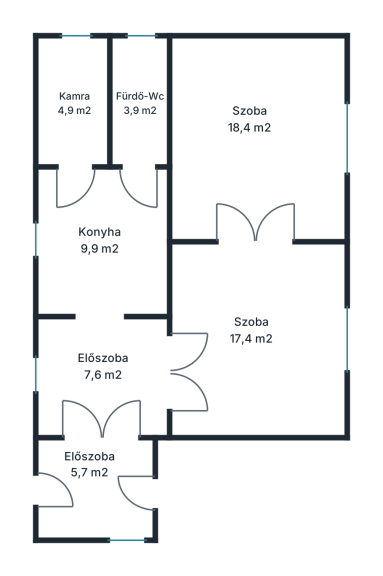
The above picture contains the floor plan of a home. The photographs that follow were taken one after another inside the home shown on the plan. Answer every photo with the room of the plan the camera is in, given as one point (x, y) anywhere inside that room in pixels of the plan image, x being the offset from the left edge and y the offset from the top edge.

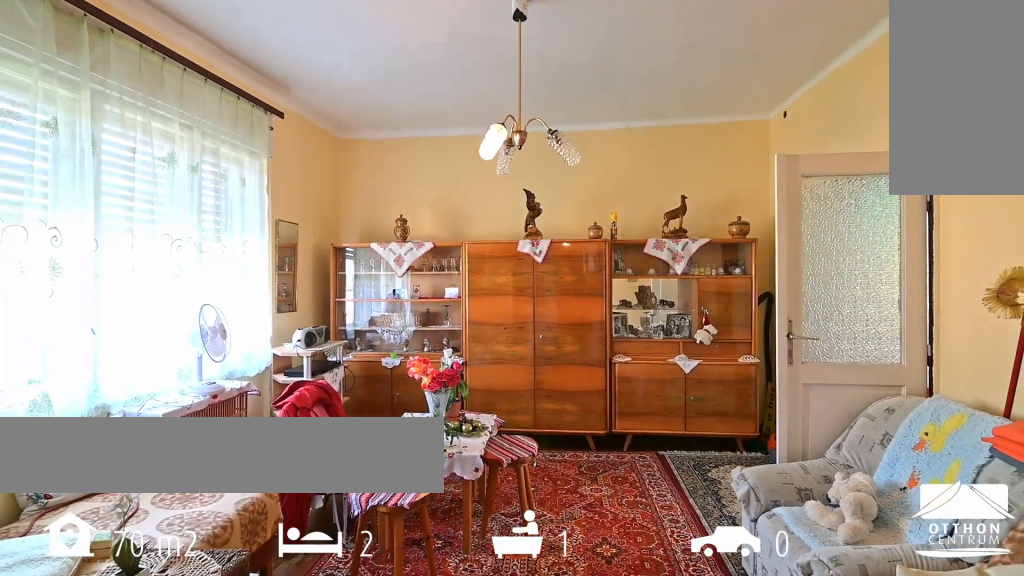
(259, 335)
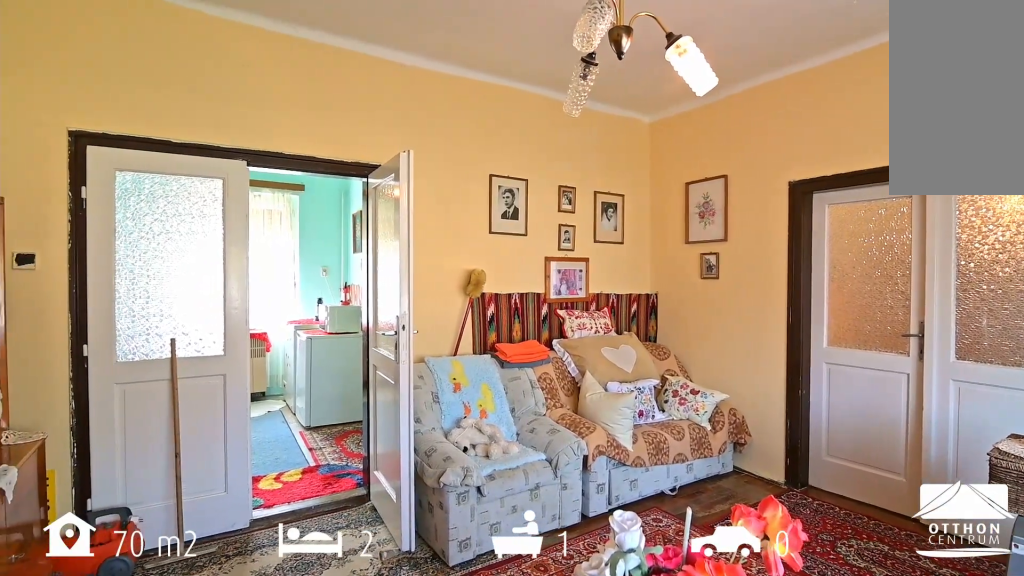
(258, 336)
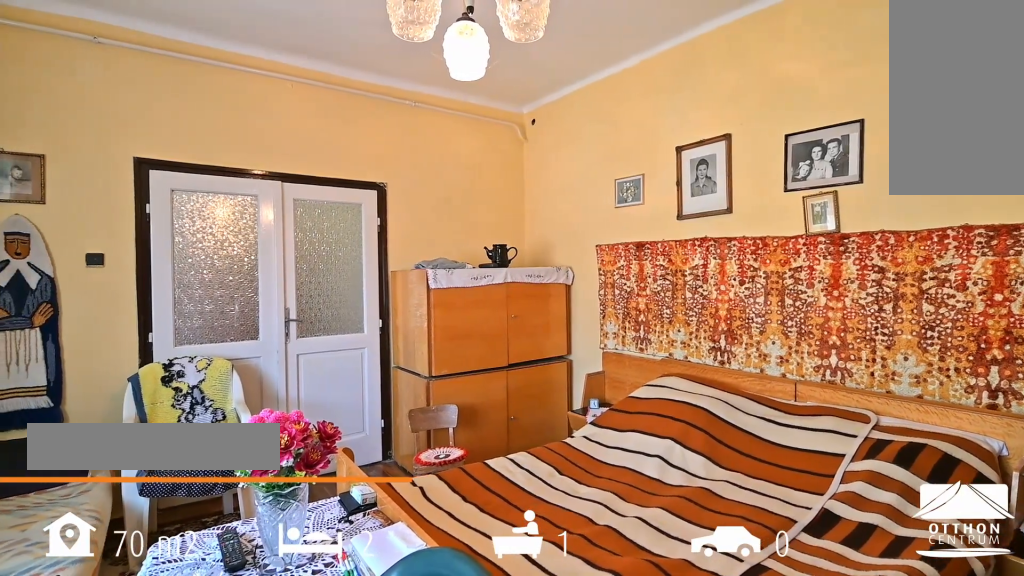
(258, 137)
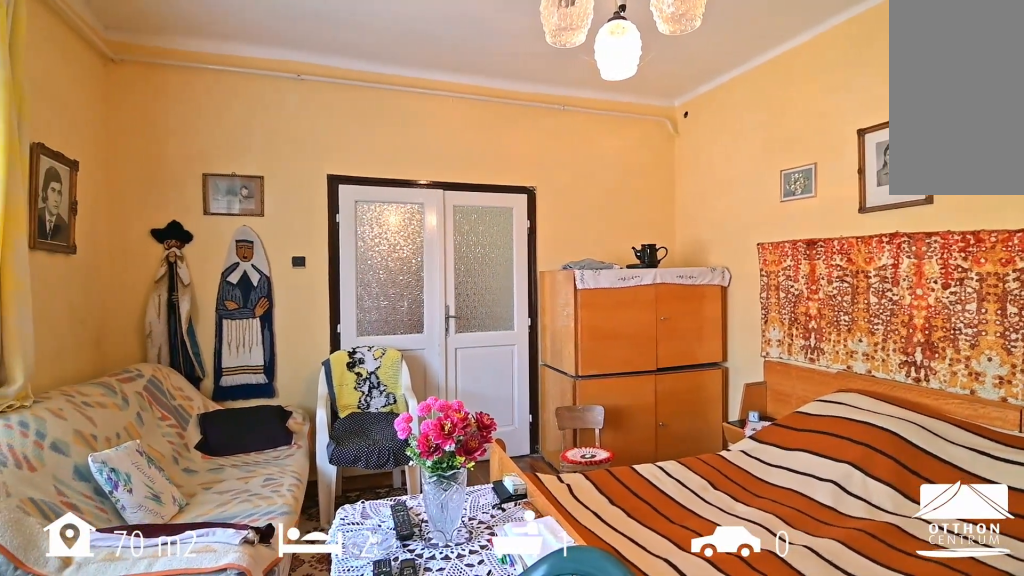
(258, 137)
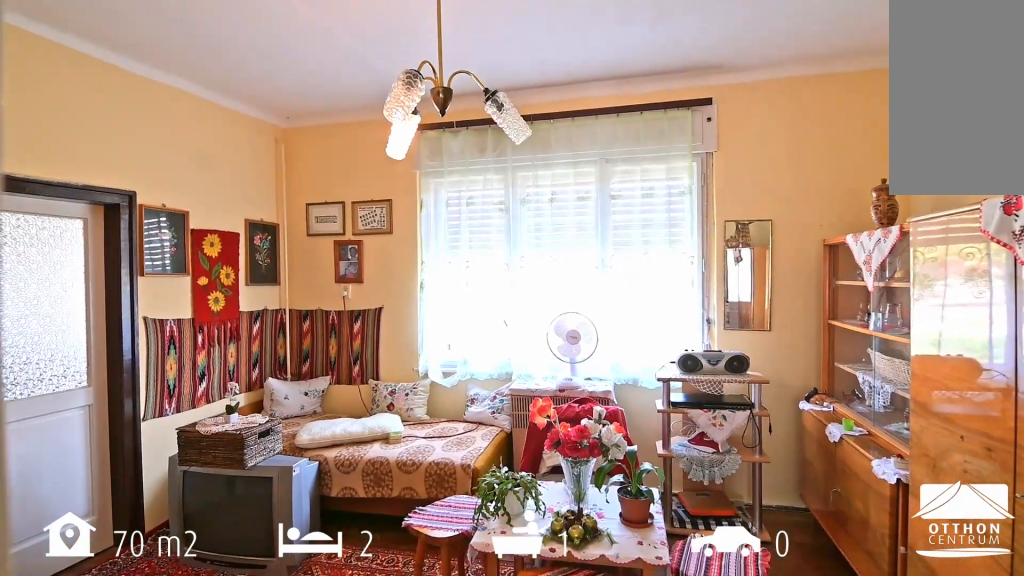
(259, 336)
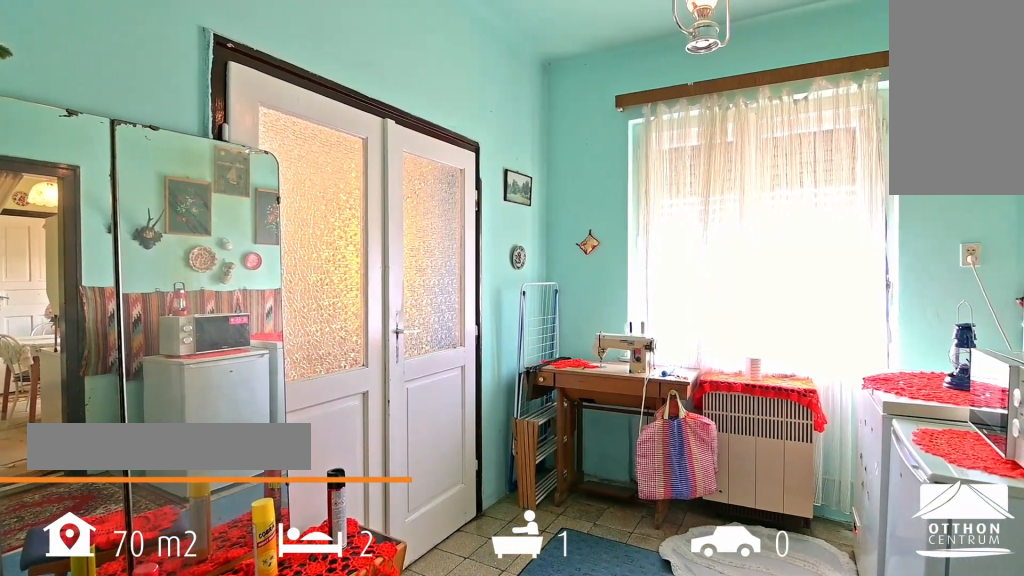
(105, 382)
